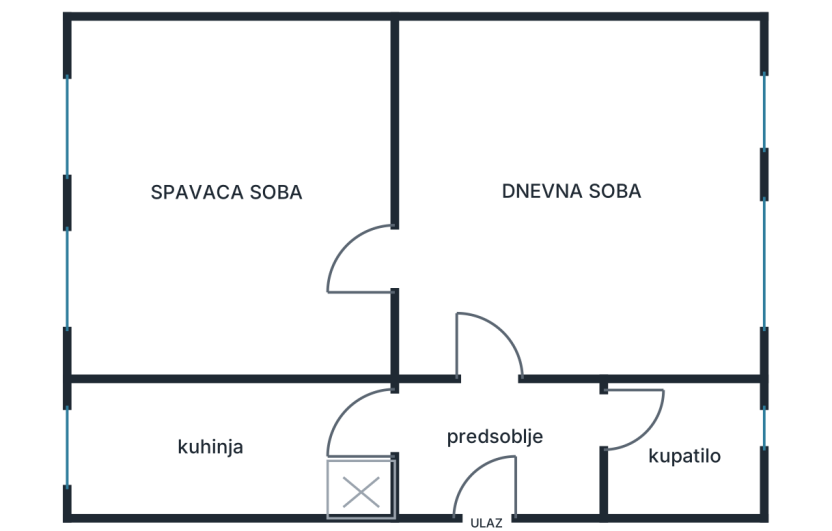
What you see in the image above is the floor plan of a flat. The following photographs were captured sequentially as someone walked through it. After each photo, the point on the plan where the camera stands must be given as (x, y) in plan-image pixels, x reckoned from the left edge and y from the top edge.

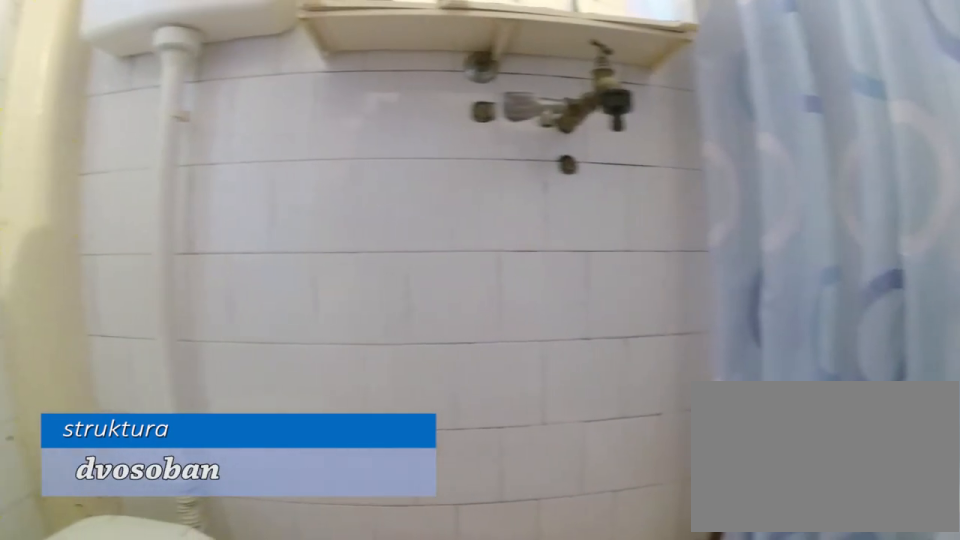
(681, 471)
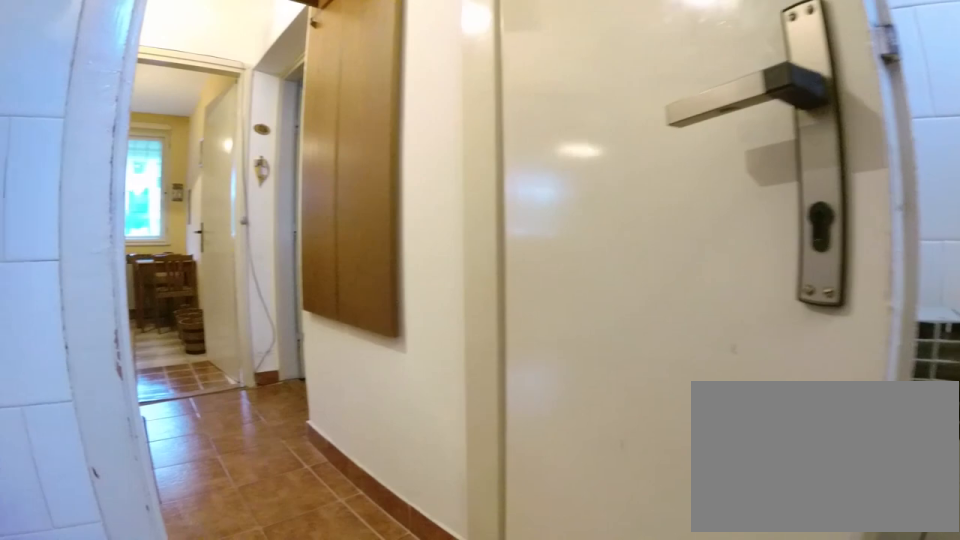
(671, 435)
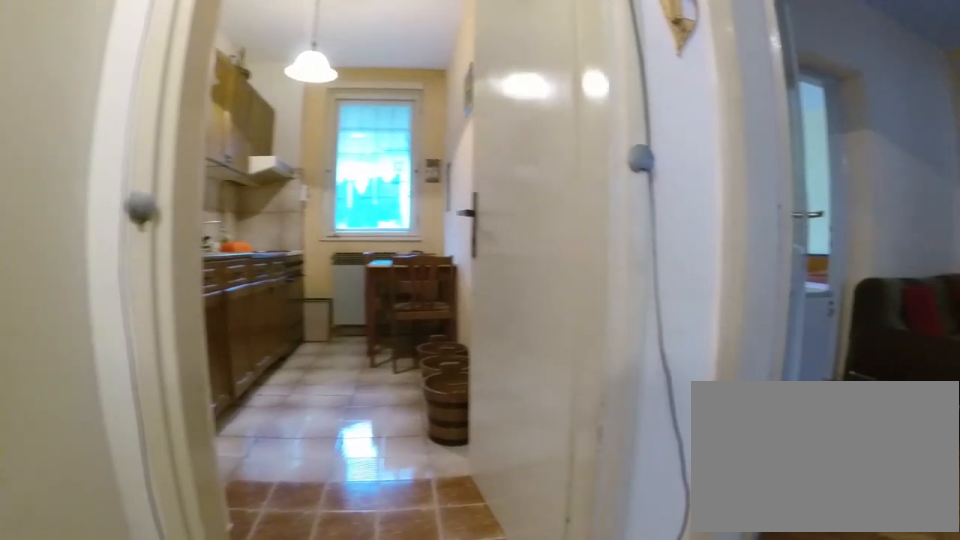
(506, 441)
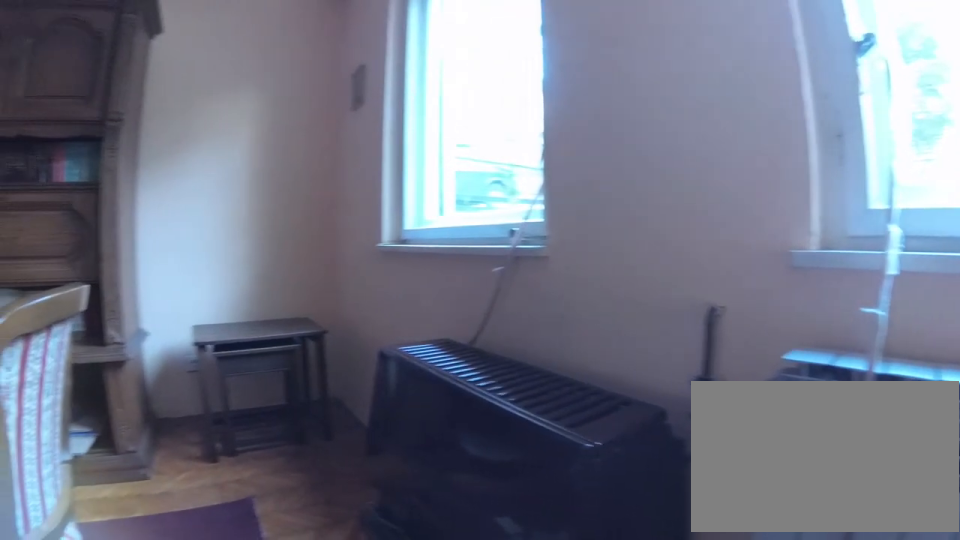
(669, 274)
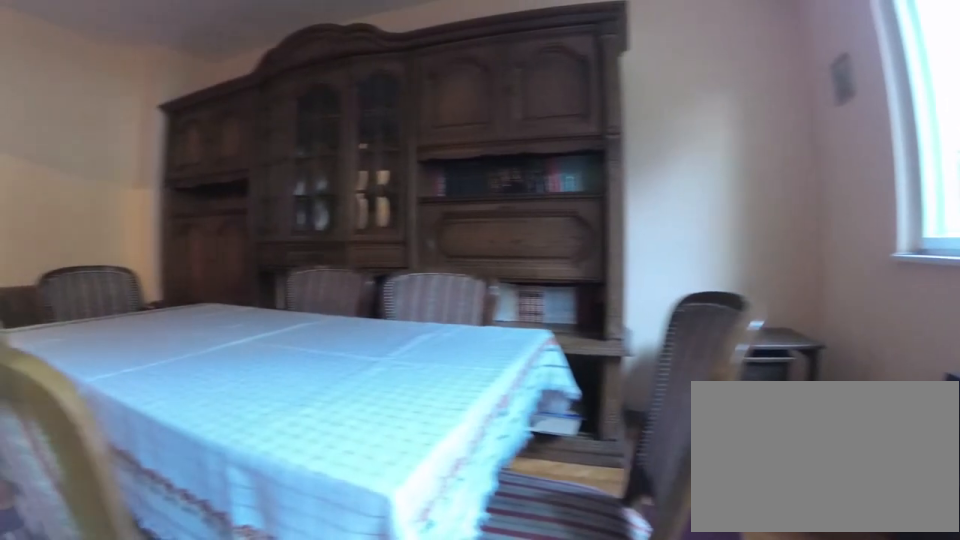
(703, 268)
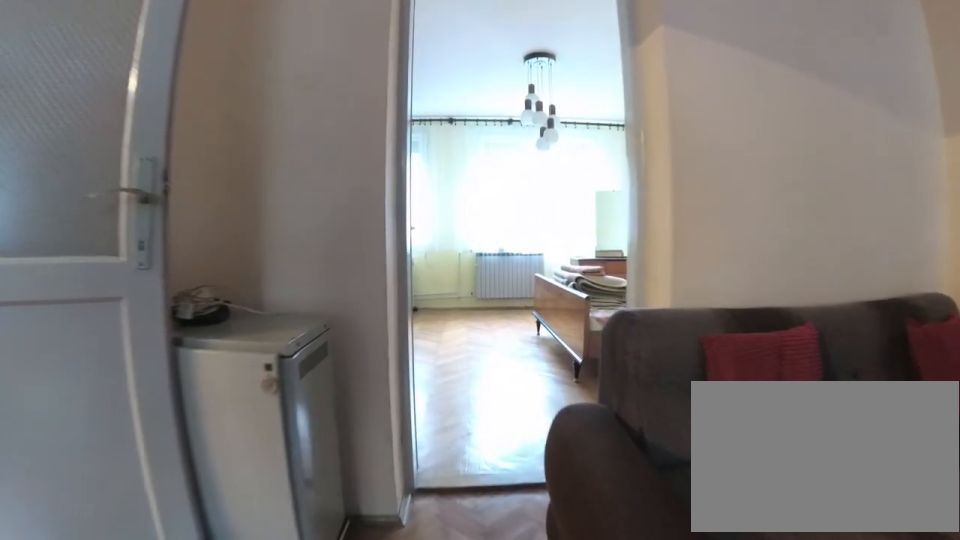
(553, 275)
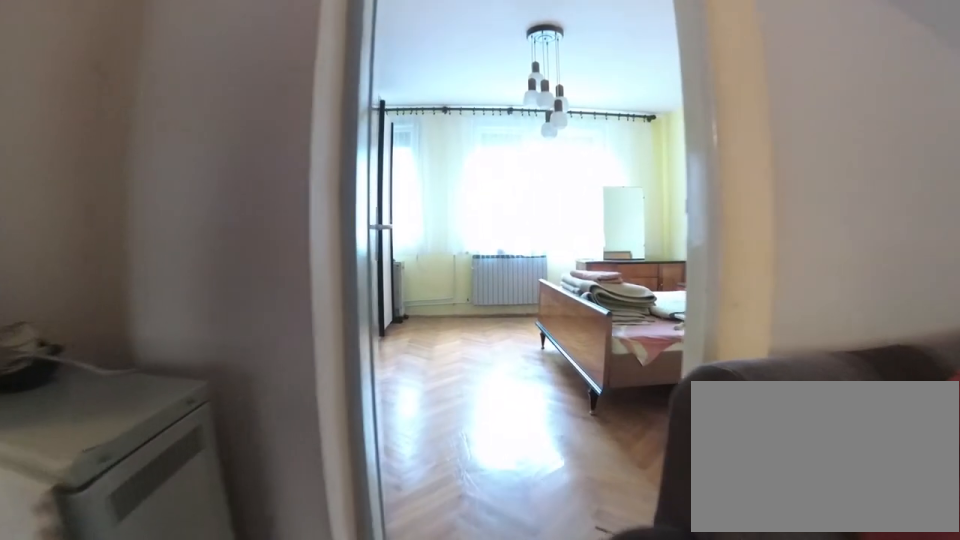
(513, 275)
